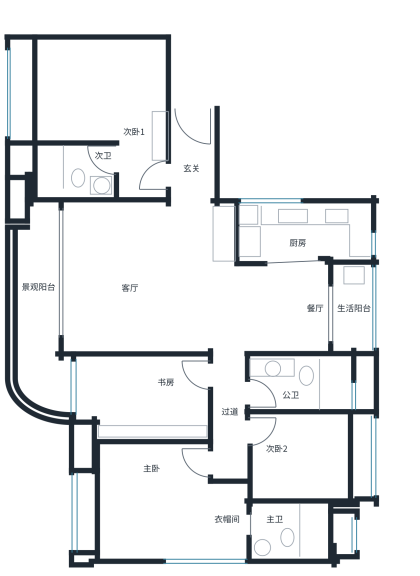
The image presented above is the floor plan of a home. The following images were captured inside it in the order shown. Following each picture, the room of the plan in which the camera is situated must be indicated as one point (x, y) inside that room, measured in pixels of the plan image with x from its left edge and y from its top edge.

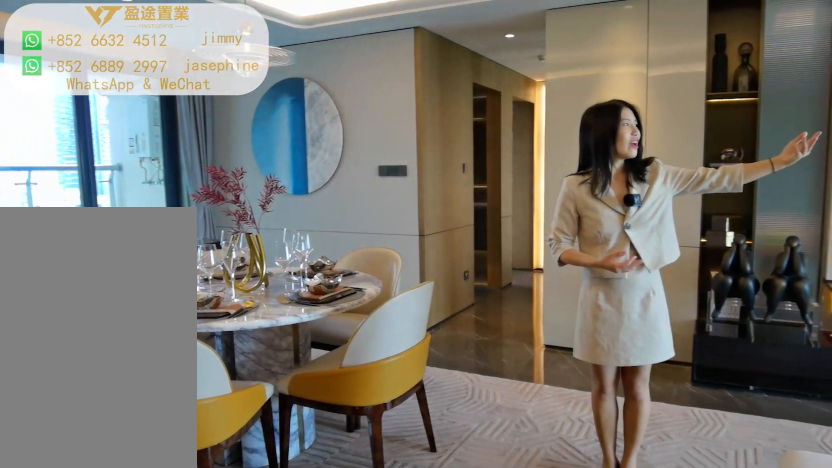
(138, 282)
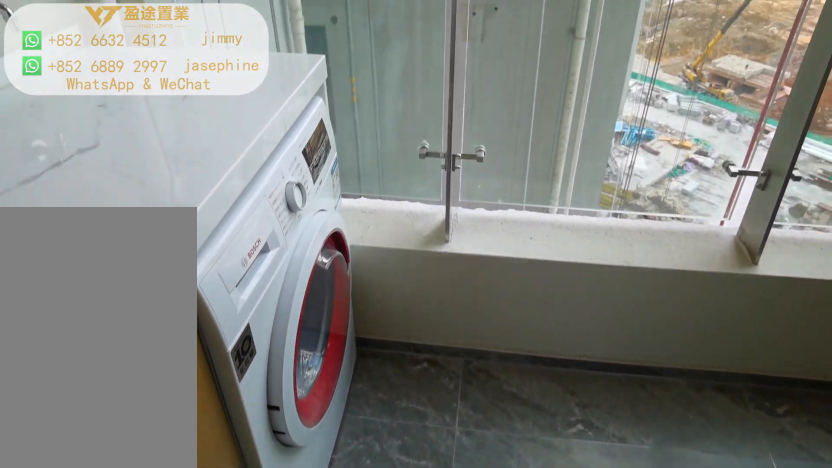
(353, 306)
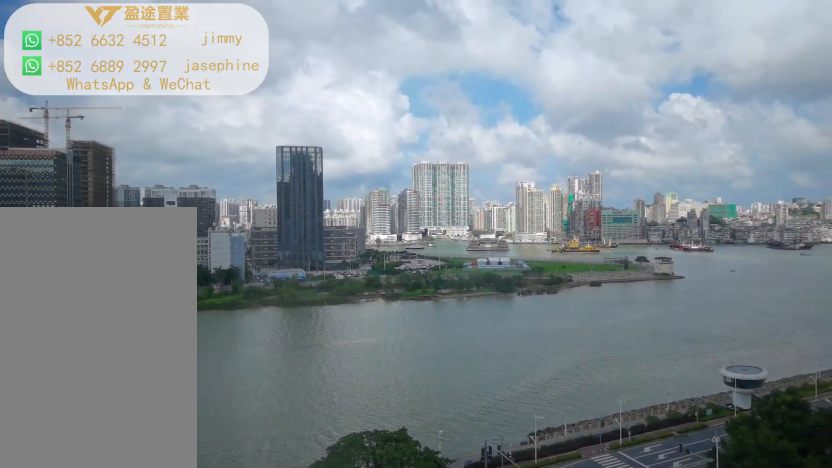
(34, 312)
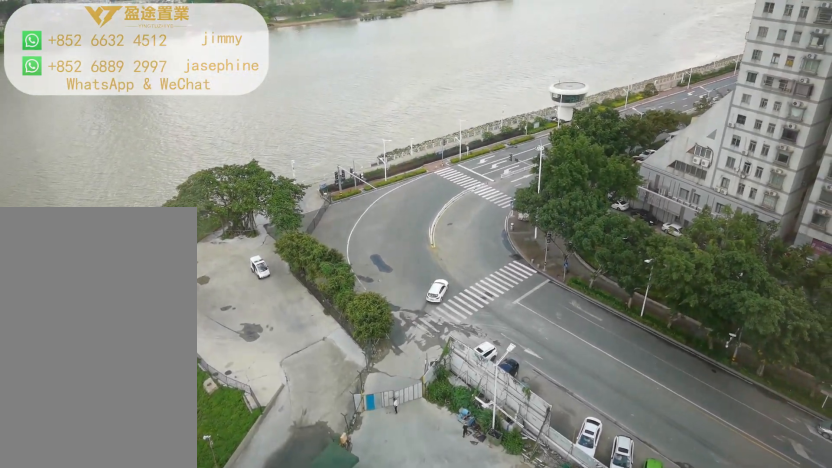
(34, 312)
